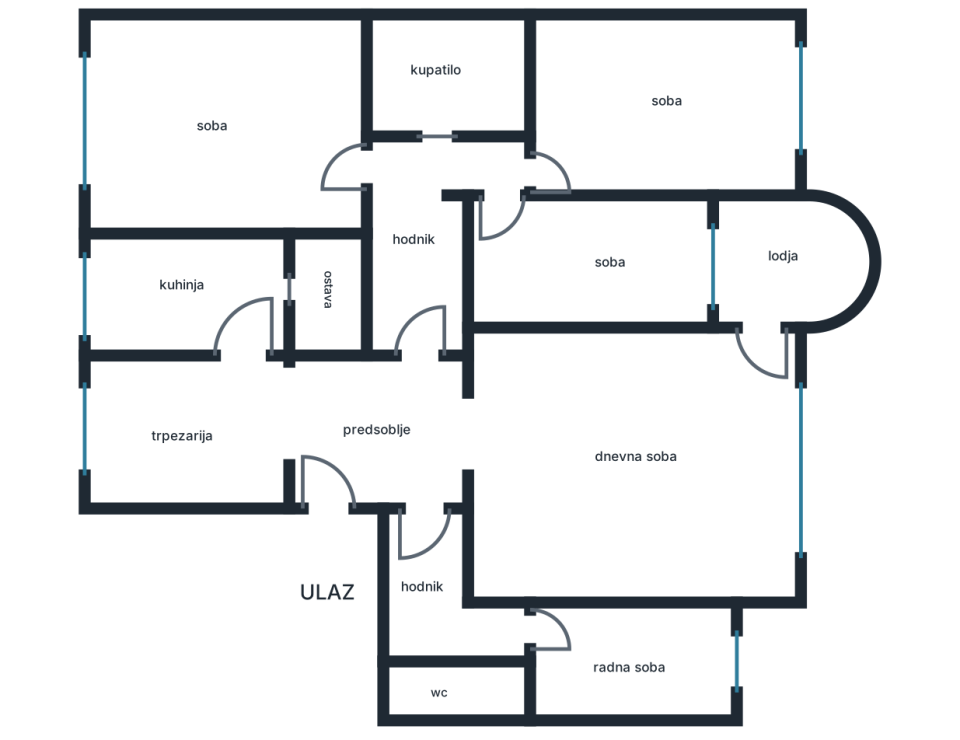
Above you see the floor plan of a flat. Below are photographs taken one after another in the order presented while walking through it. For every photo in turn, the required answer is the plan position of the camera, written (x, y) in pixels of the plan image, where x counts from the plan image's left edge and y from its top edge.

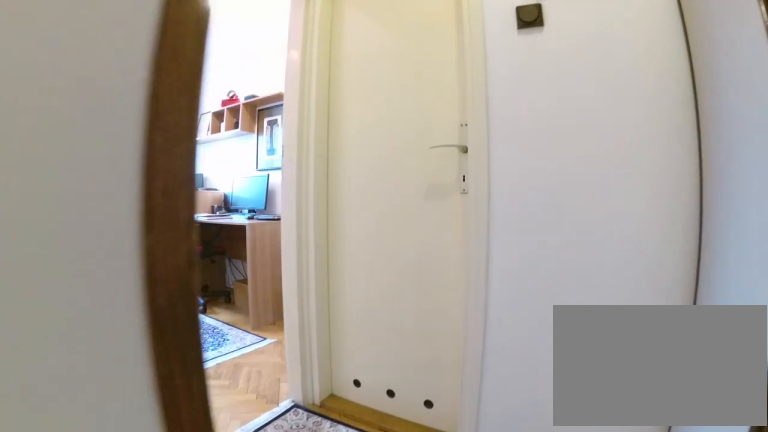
(418, 541)
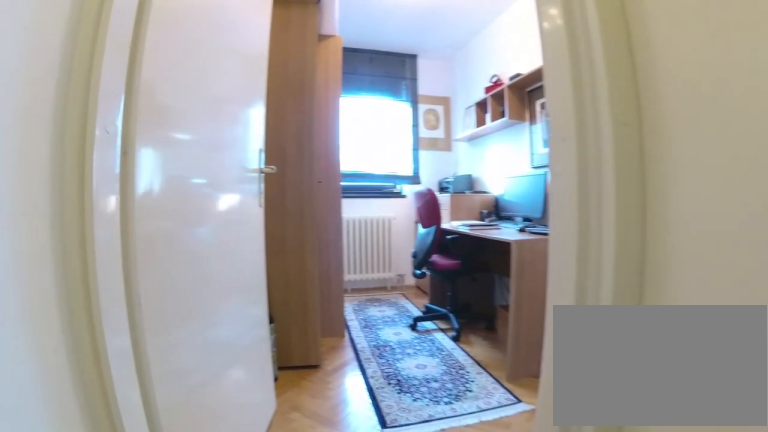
(387, 599)
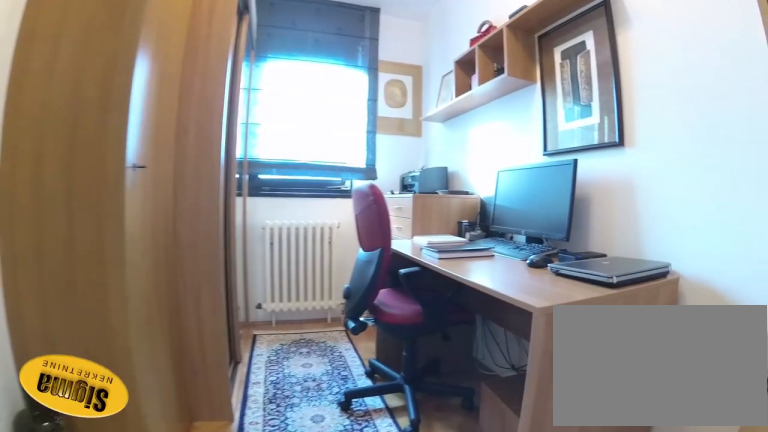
(472, 637)
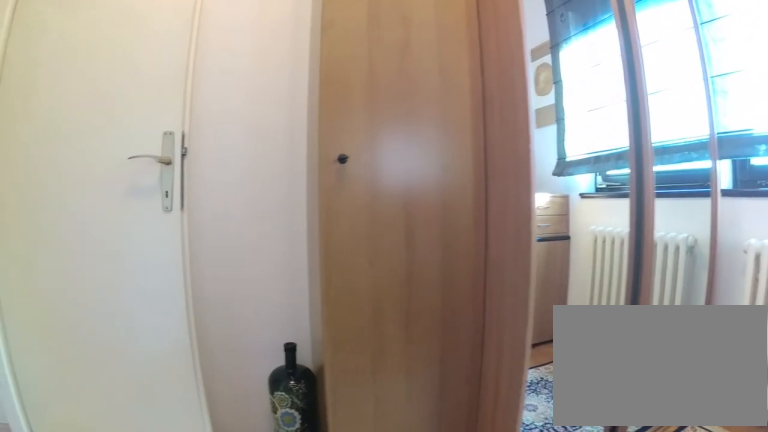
(603, 704)
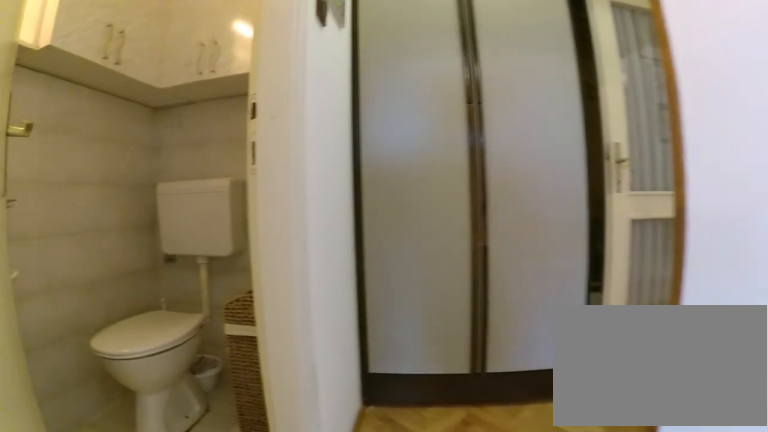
(564, 642)
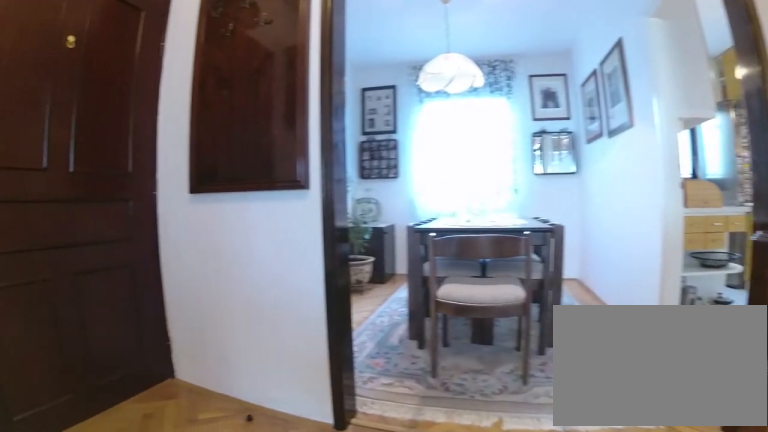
(378, 432)
